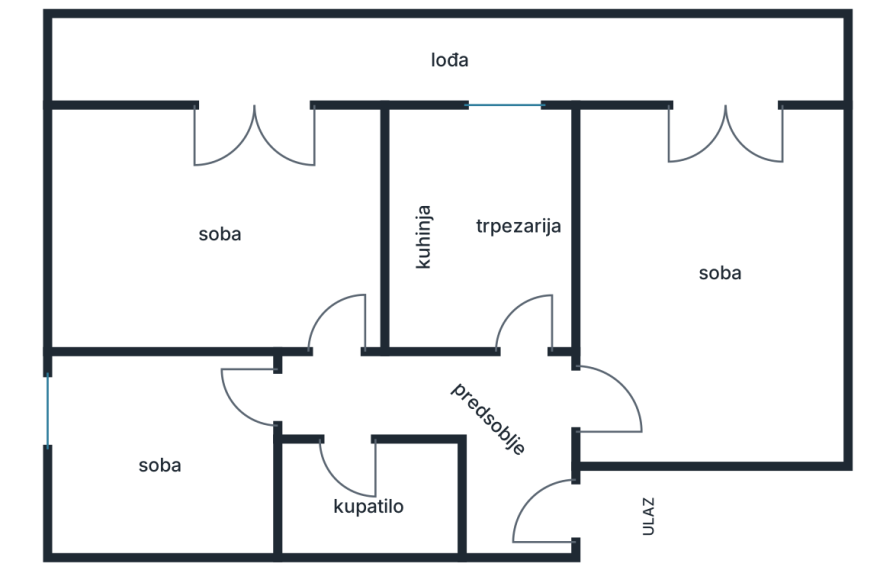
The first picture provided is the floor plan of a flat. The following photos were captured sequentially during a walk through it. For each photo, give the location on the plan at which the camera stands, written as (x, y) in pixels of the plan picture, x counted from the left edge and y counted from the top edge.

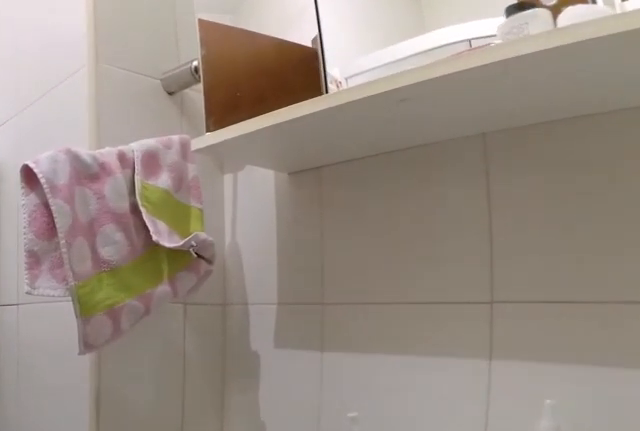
(352, 414)
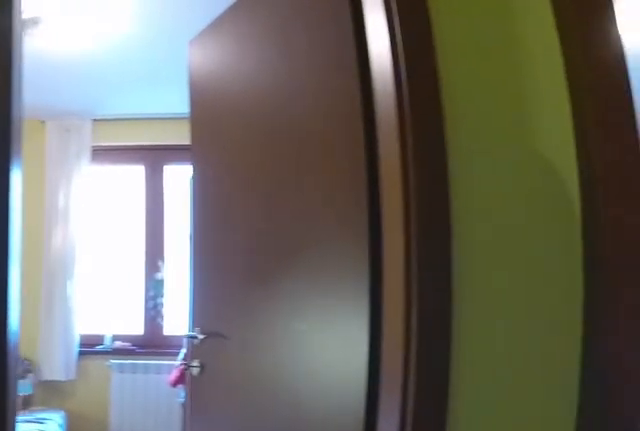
(383, 395)
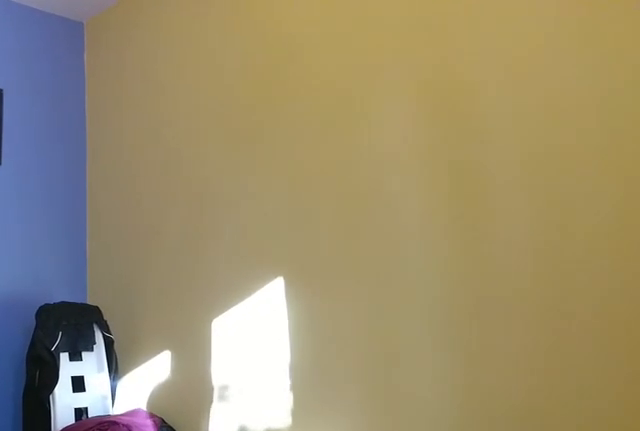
(91, 395)
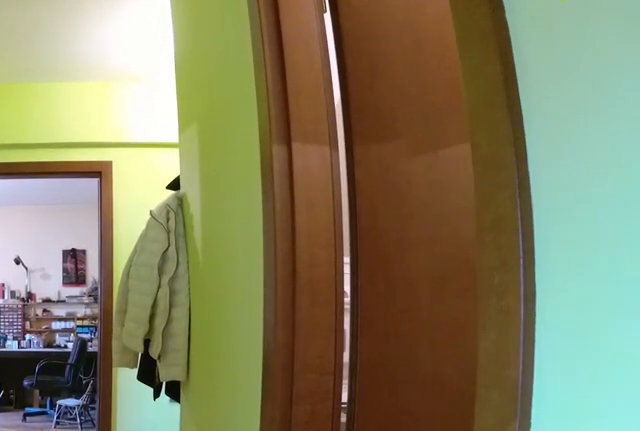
(284, 399)
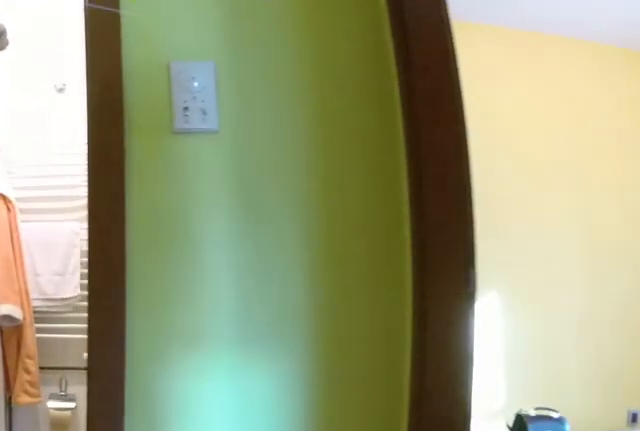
(346, 314)
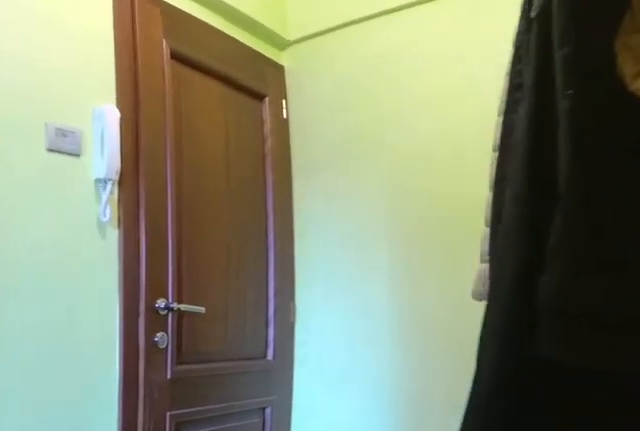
(440, 393)
